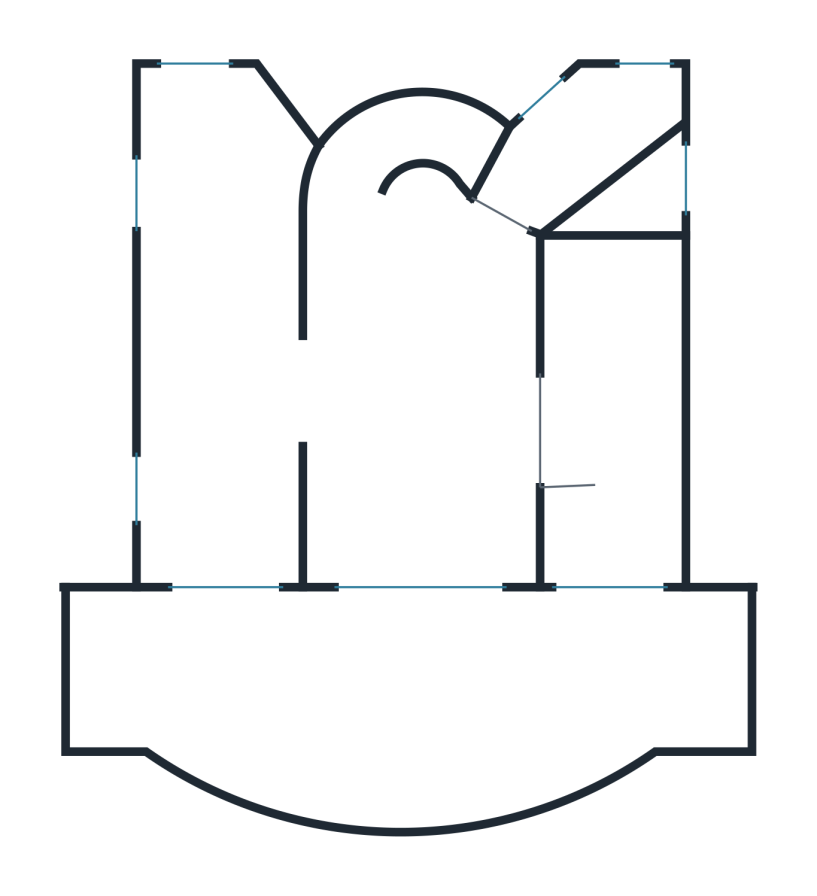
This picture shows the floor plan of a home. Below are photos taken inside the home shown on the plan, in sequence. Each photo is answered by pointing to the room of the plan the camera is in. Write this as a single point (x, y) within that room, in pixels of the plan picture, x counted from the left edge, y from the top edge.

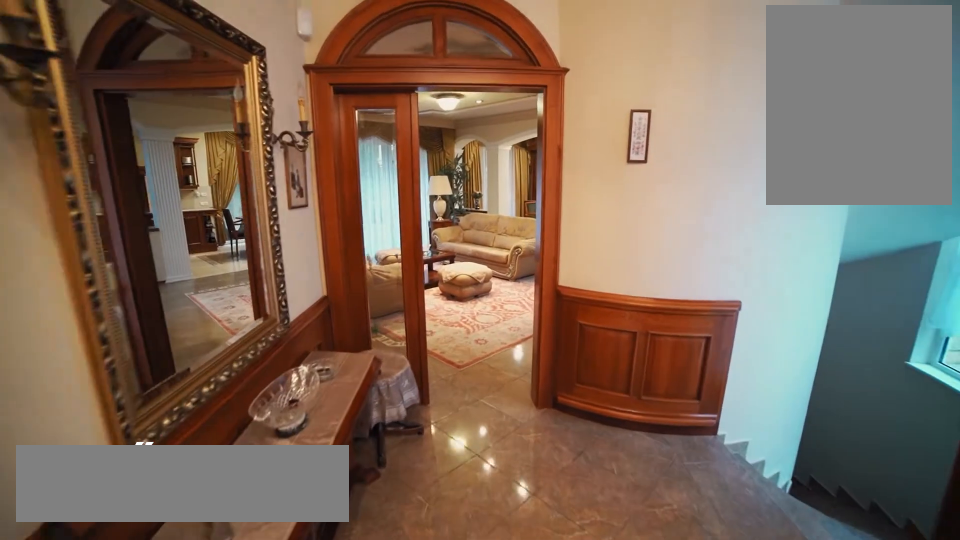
(562, 156)
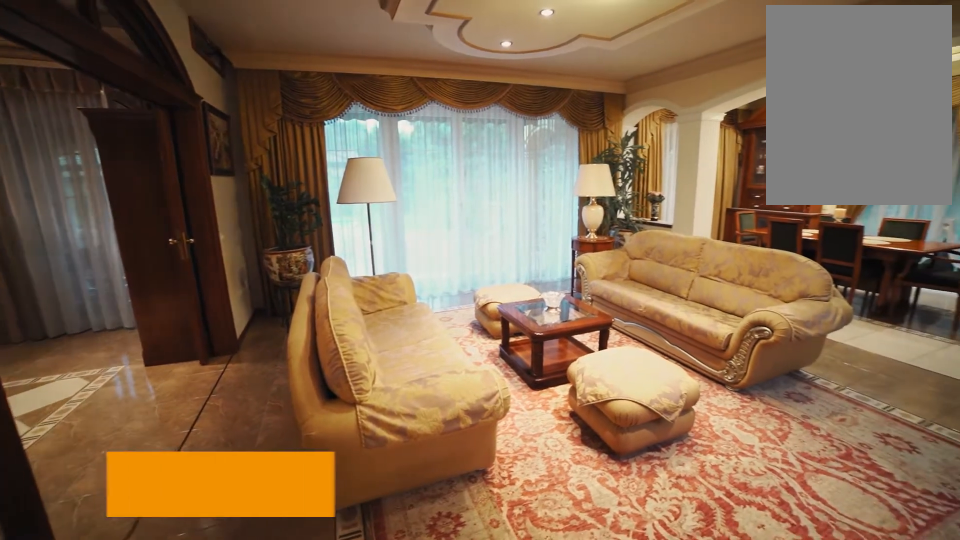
(499, 270)
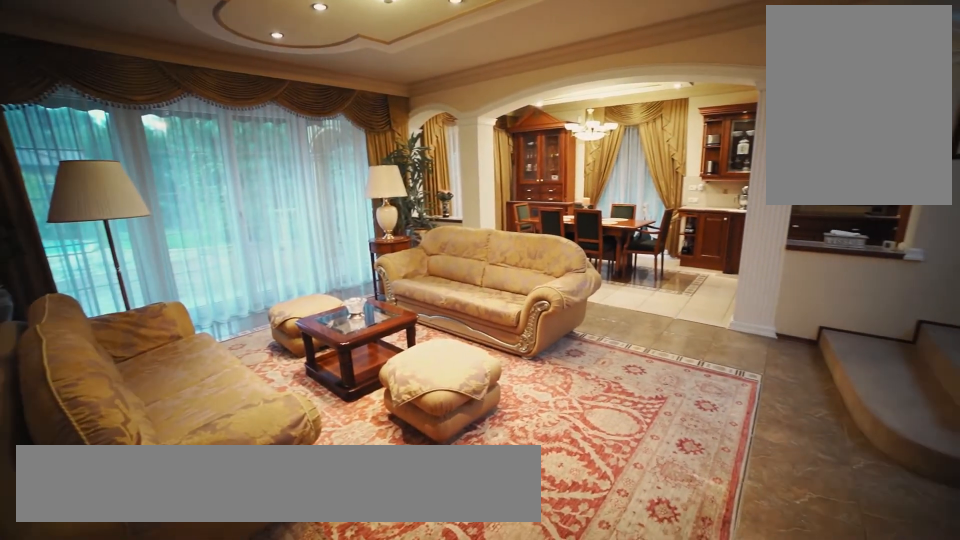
(500, 271)
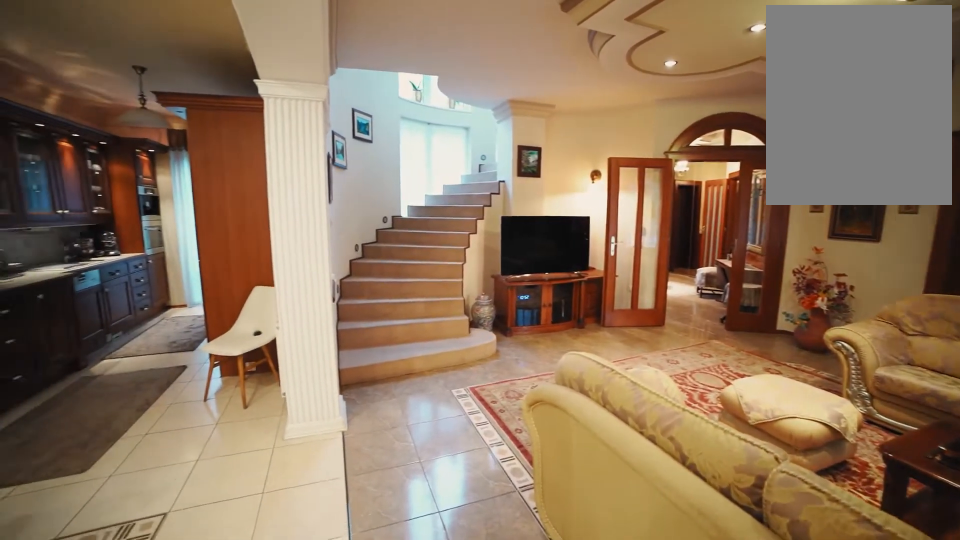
(320, 410)
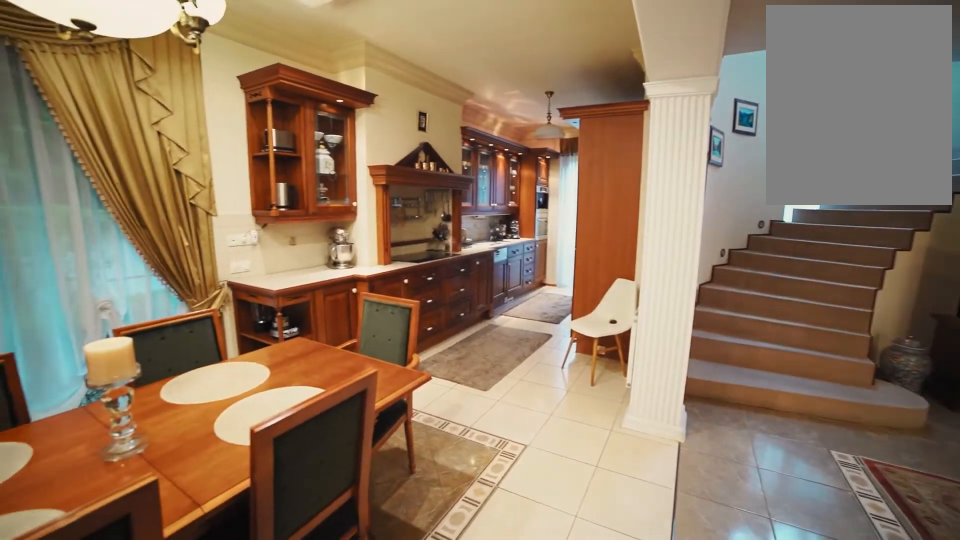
(321, 411)
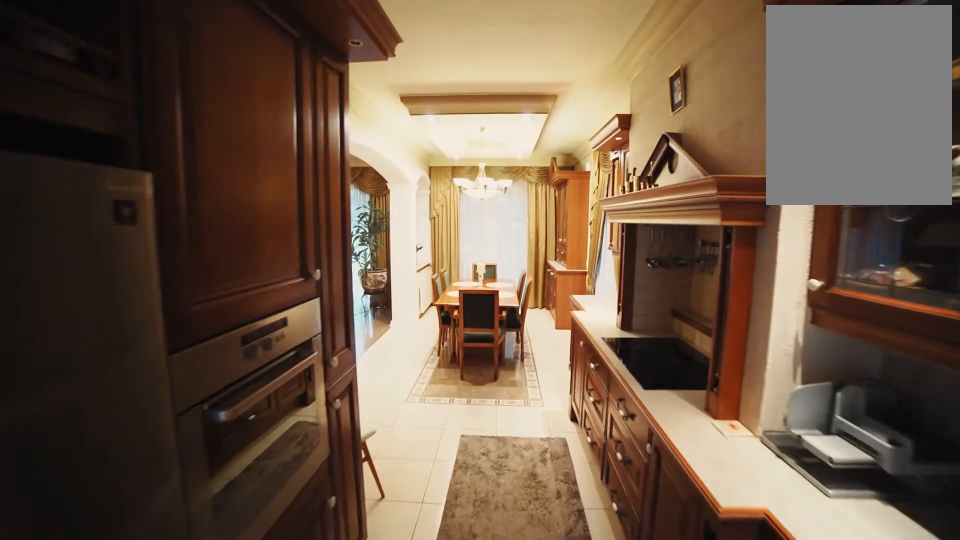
(210, 238)
